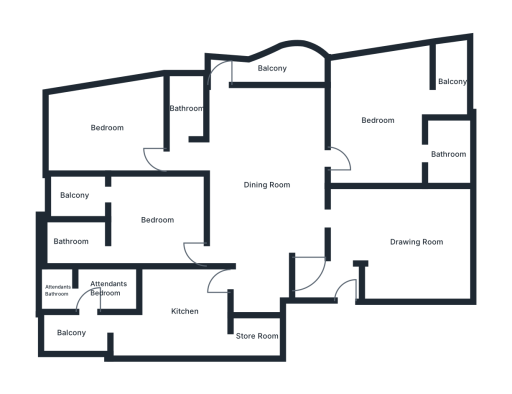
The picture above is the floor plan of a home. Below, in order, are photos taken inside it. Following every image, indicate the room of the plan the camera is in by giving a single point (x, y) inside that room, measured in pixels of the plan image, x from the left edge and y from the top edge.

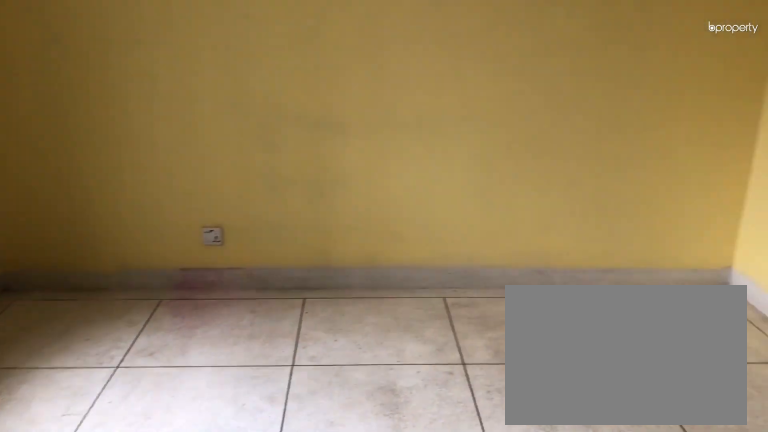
(414, 242)
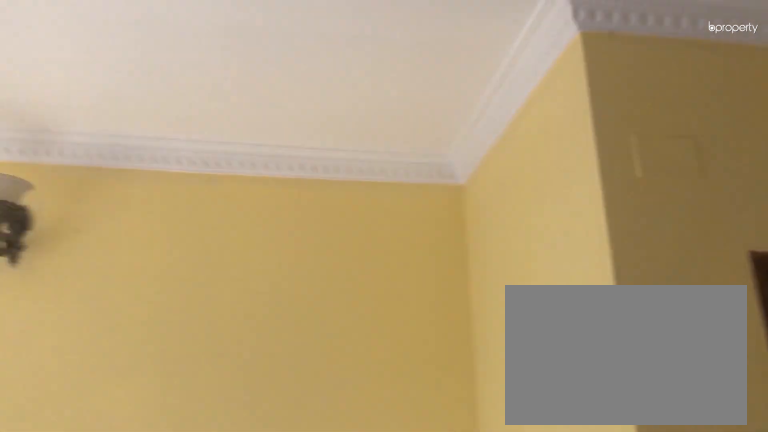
(414, 242)
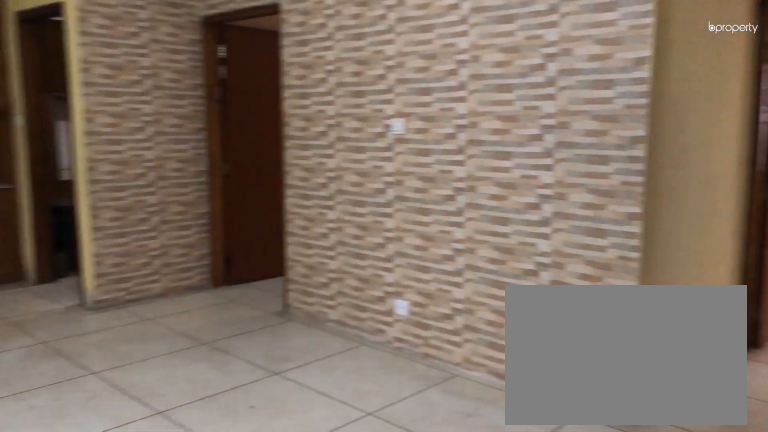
(269, 185)
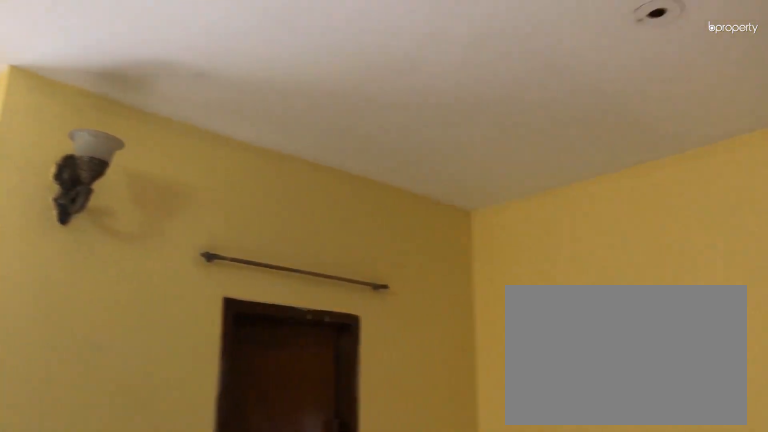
(379, 119)
